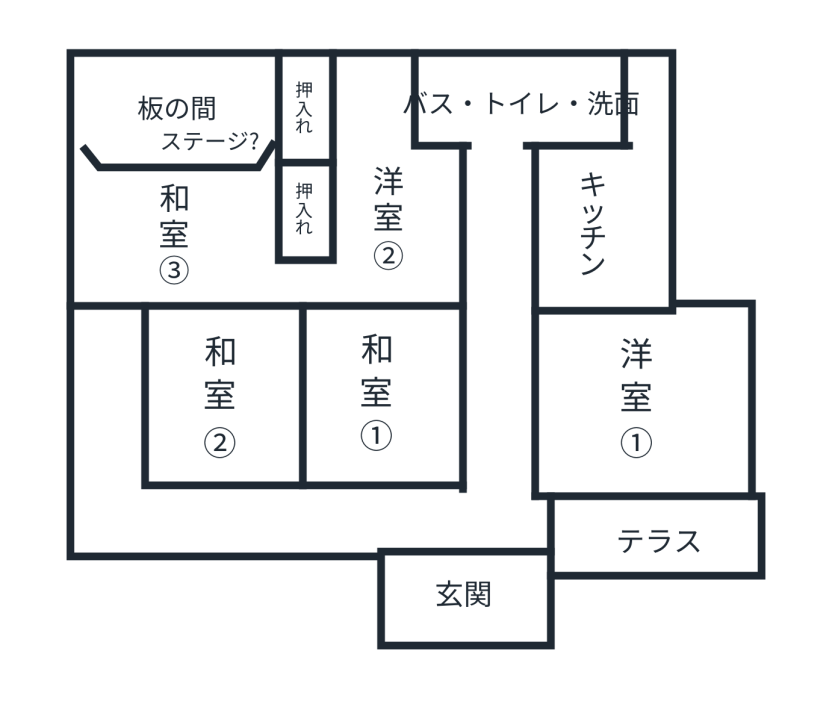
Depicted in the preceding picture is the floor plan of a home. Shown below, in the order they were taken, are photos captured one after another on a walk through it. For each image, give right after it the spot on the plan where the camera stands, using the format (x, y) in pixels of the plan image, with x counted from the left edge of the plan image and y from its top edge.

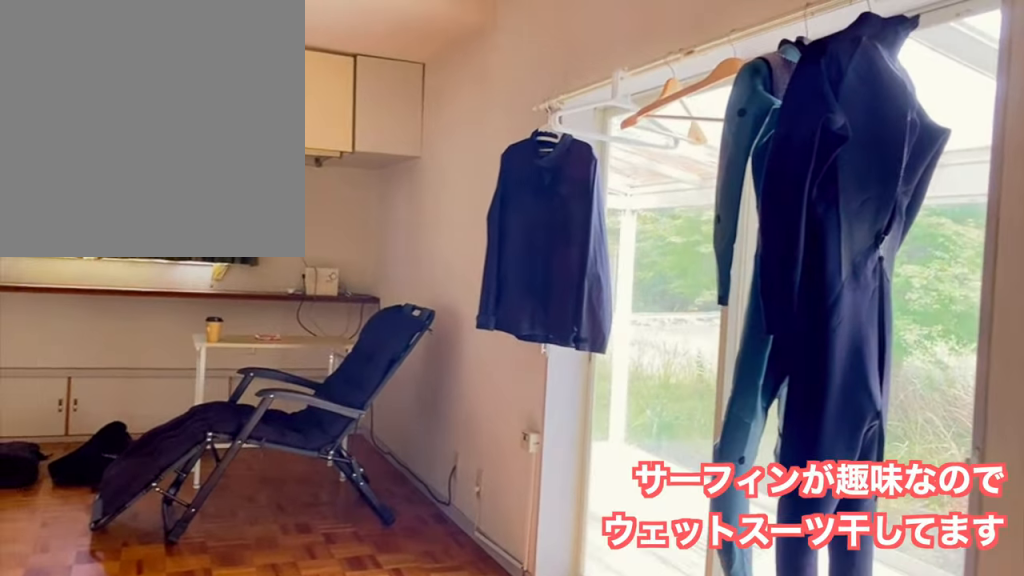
(586, 407)
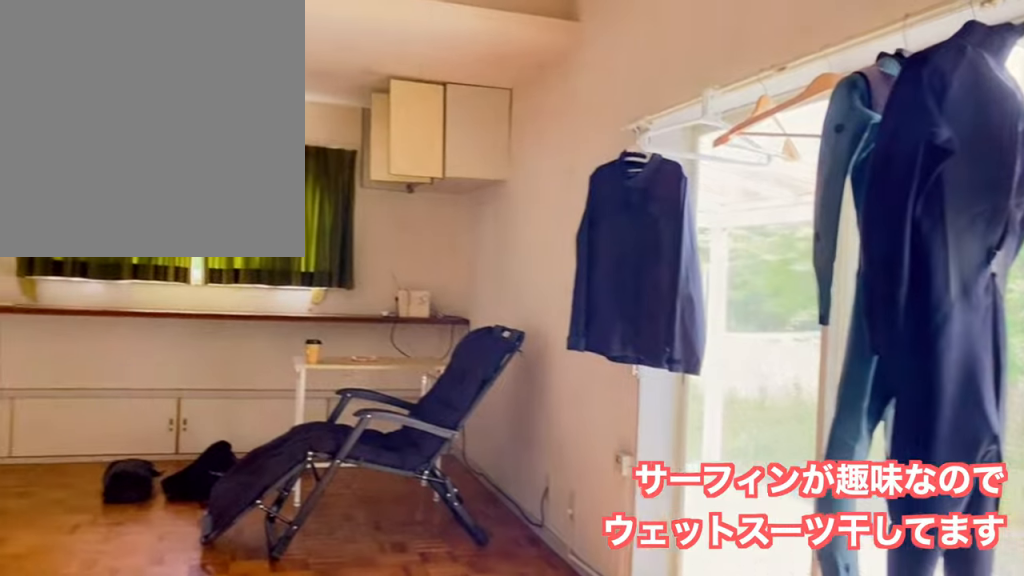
(588, 409)
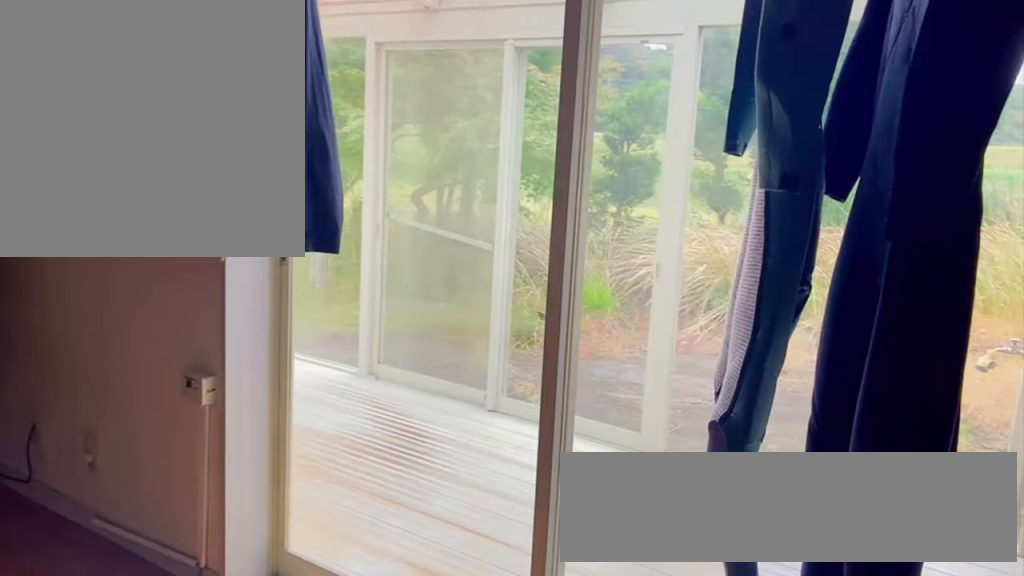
(622, 490)
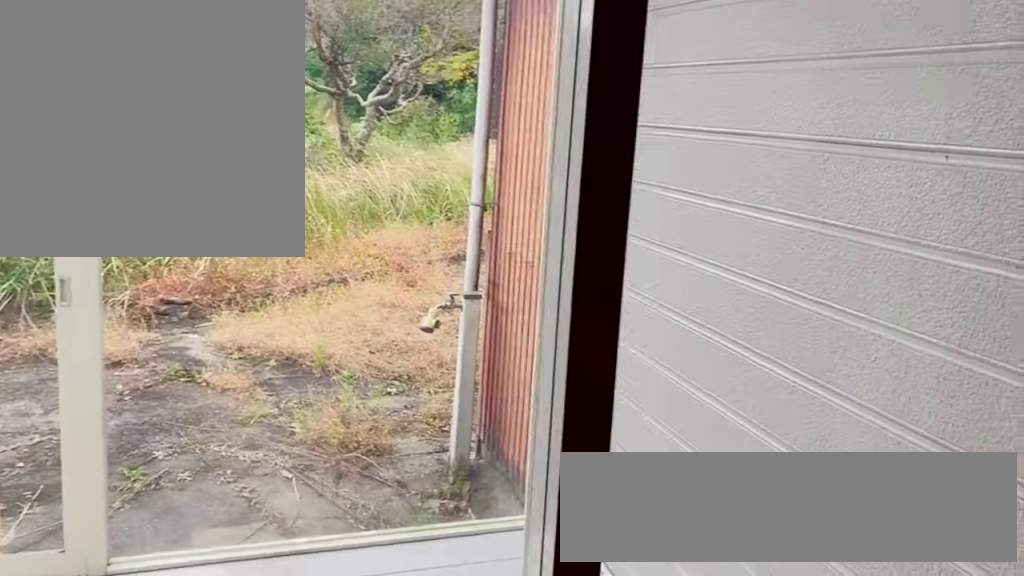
(625, 489)
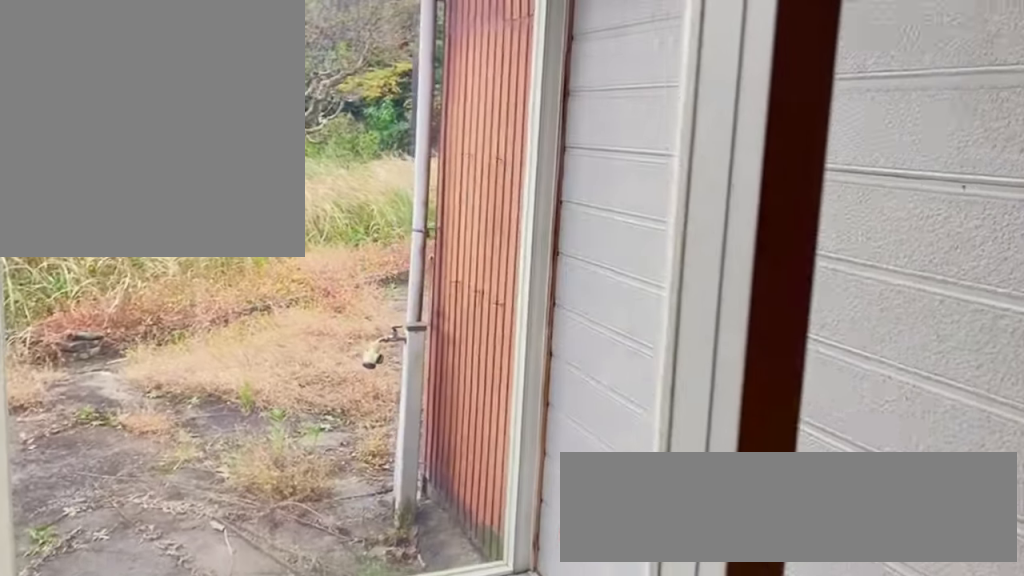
(625, 486)
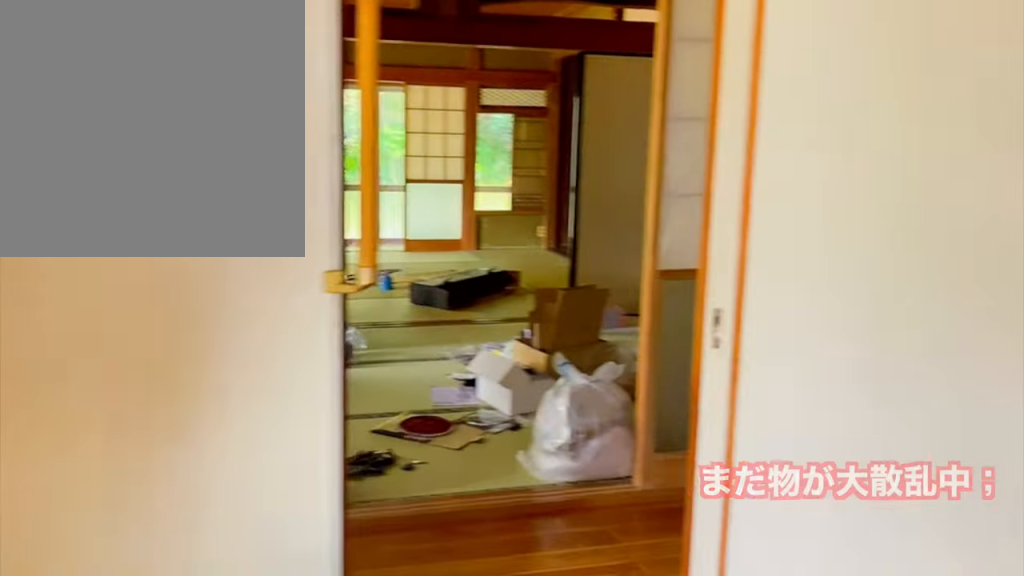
(604, 418)
